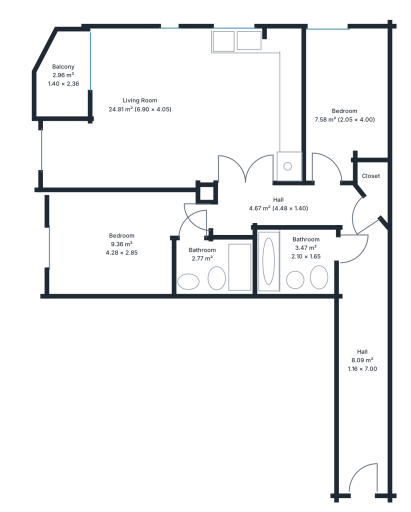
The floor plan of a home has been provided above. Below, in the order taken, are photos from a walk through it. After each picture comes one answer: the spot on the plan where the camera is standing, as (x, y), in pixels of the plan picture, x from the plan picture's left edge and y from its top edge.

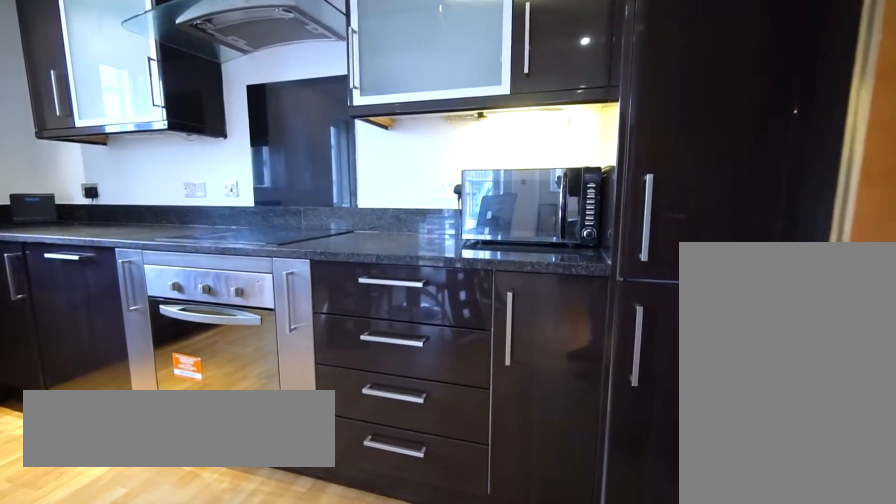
(247, 151)
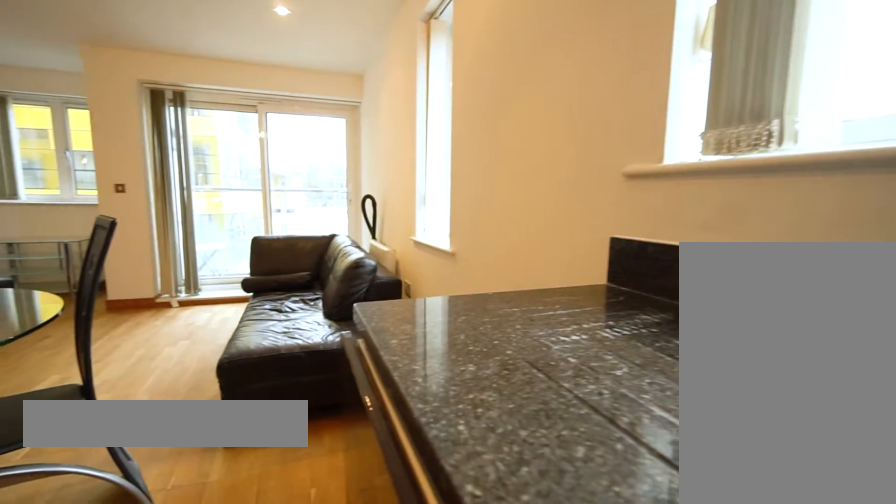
(240, 55)
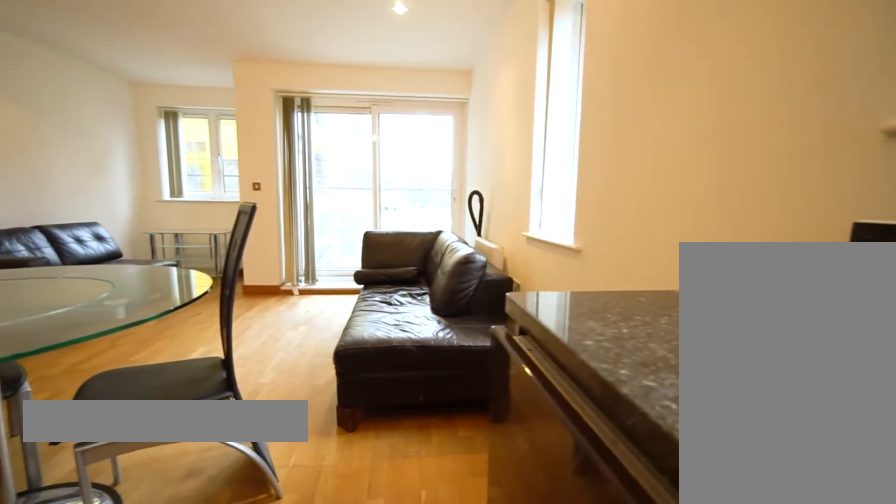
(240, 55)
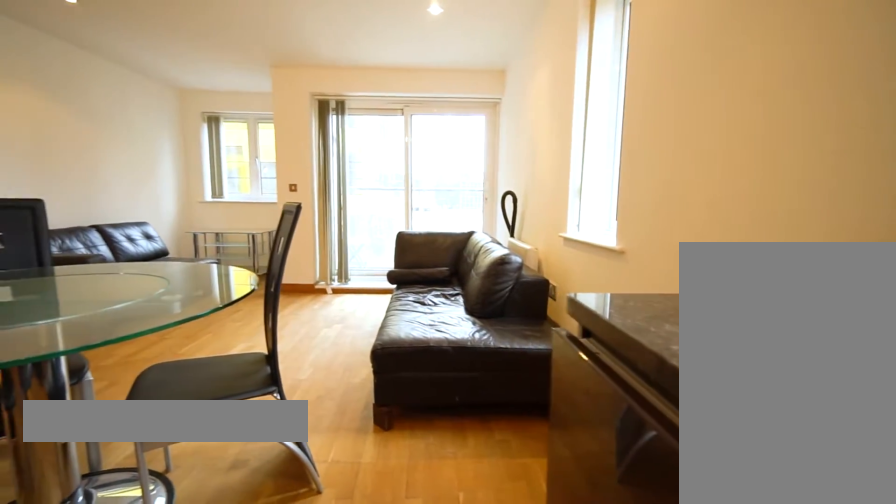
(240, 55)
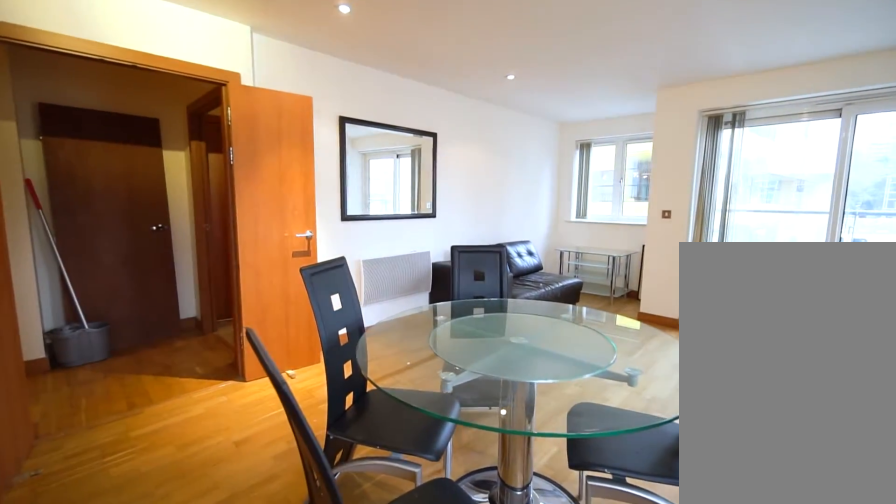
(237, 58)
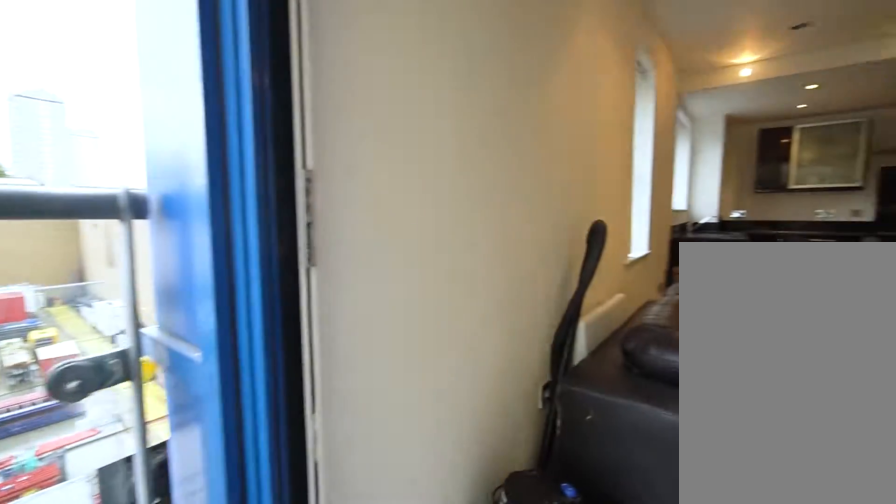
(64, 69)
